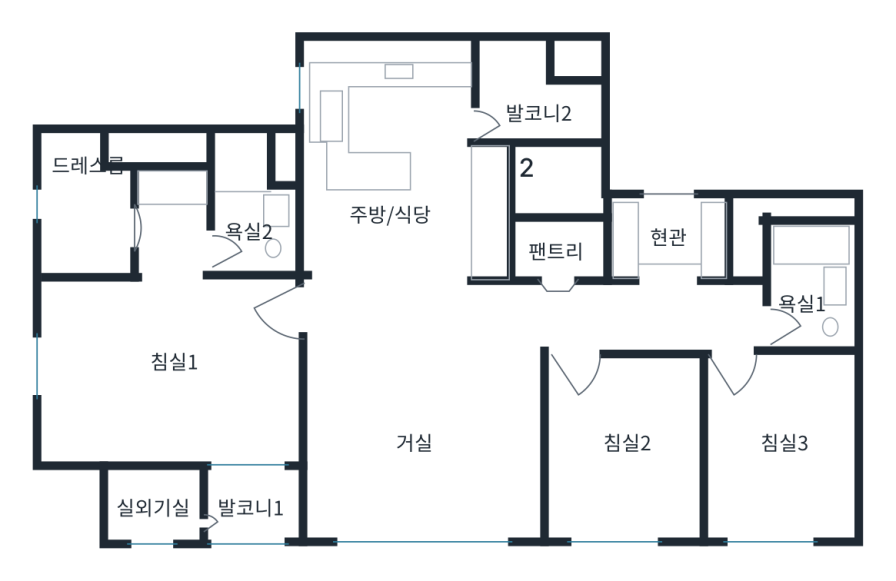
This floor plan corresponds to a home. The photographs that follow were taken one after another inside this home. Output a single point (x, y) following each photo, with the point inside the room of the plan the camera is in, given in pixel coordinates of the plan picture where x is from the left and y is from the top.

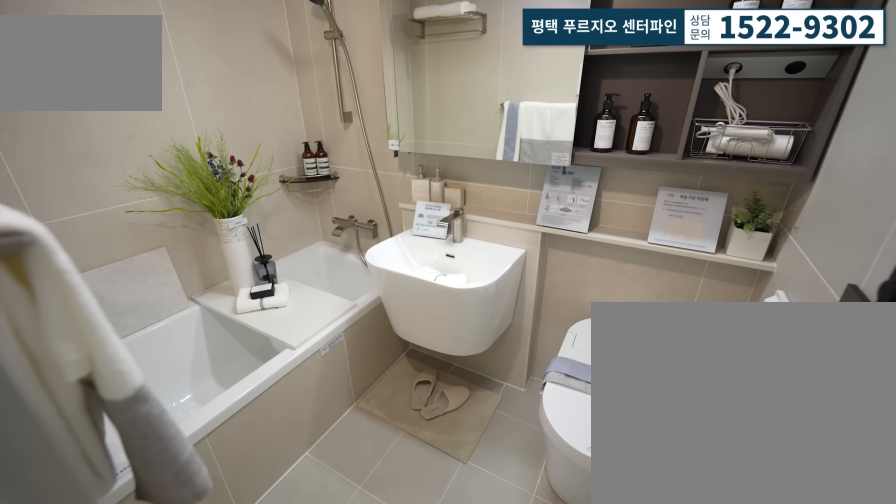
(829, 323)
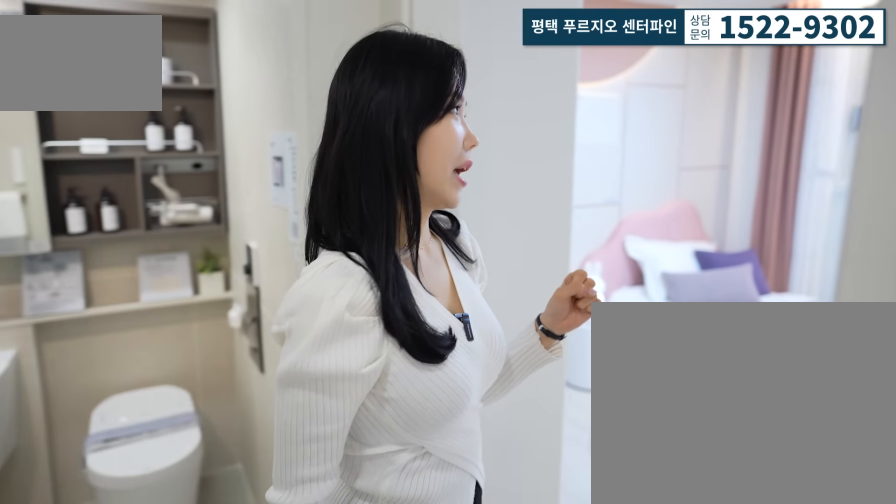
(800, 298)
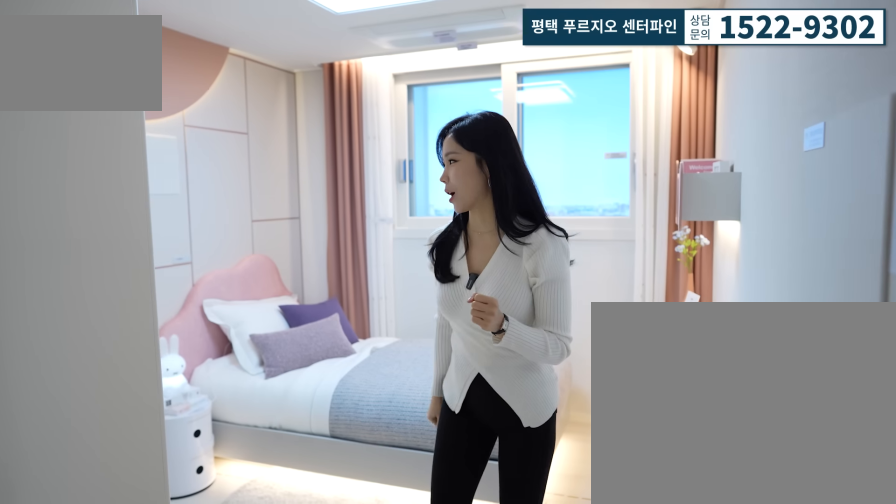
(789, 440)
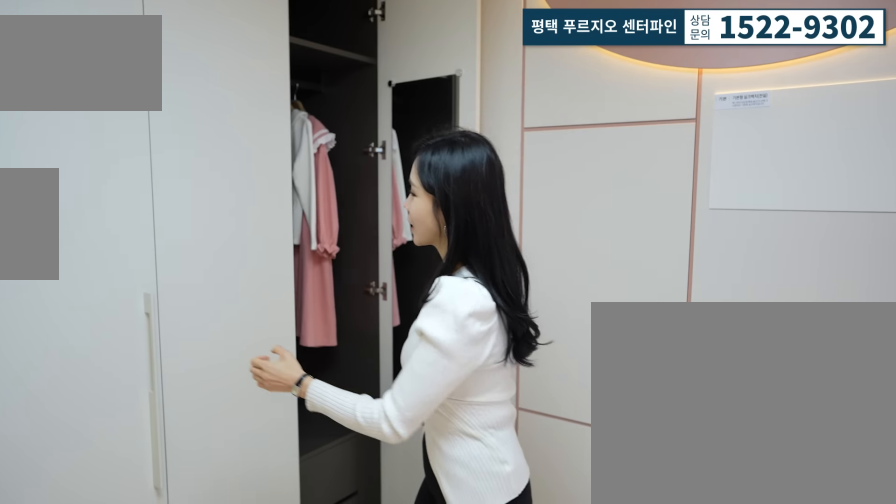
(789, 440)
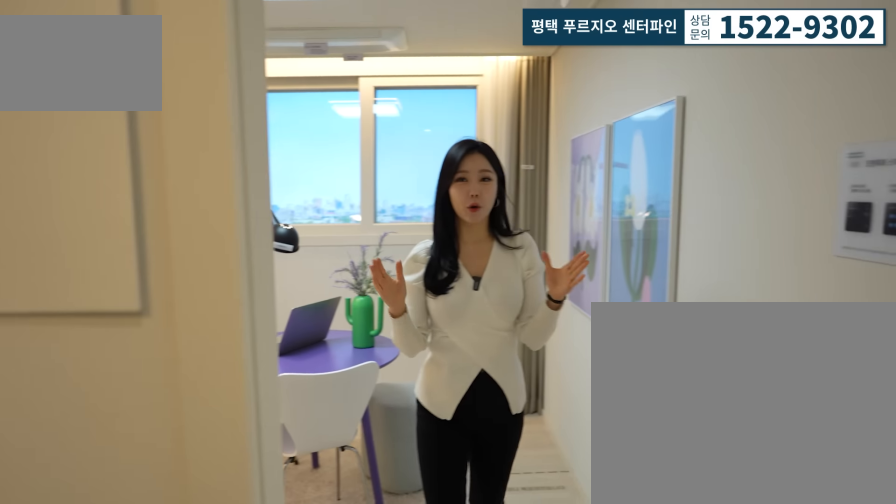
(621, 440)
